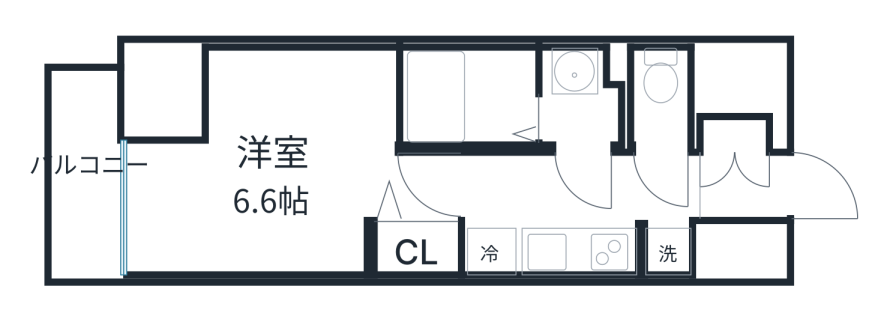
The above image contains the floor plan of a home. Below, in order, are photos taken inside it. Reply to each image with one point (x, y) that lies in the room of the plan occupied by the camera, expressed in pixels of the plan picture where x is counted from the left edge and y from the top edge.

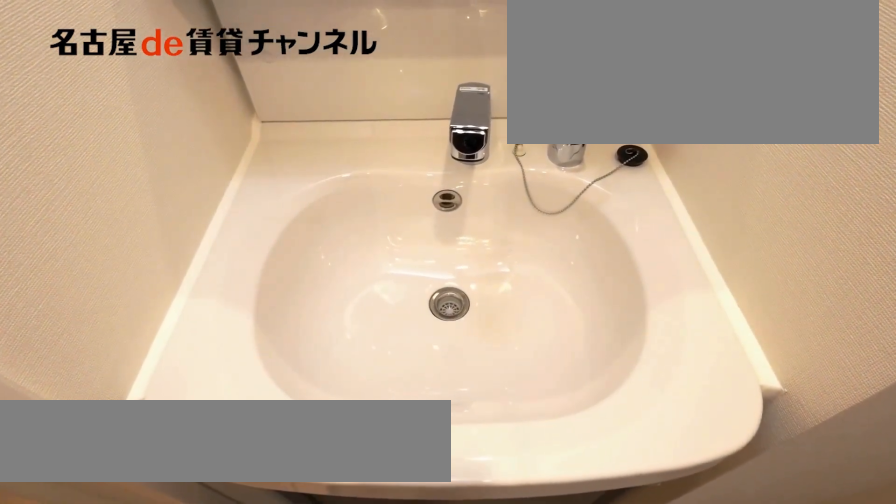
(583, 98)
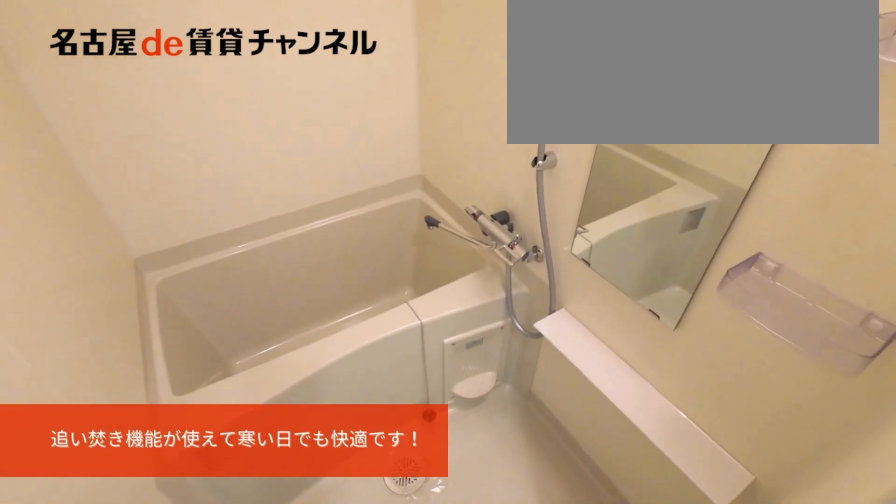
(469, 97)
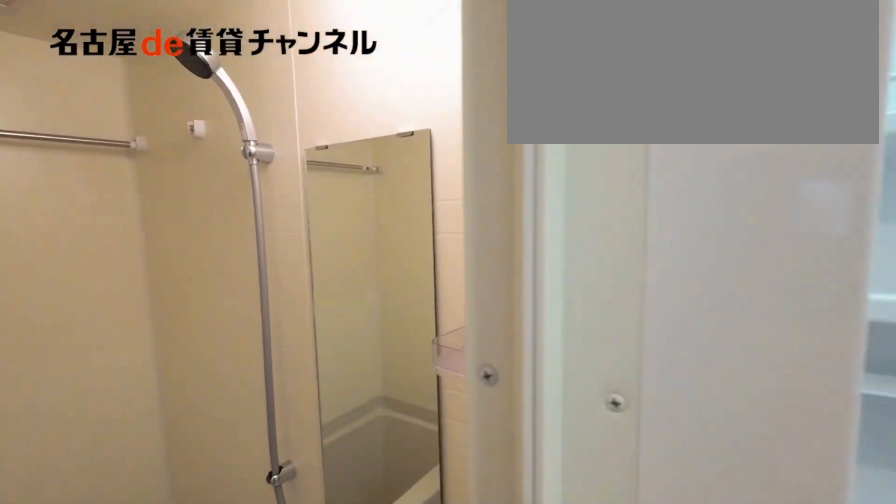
(469, 97)
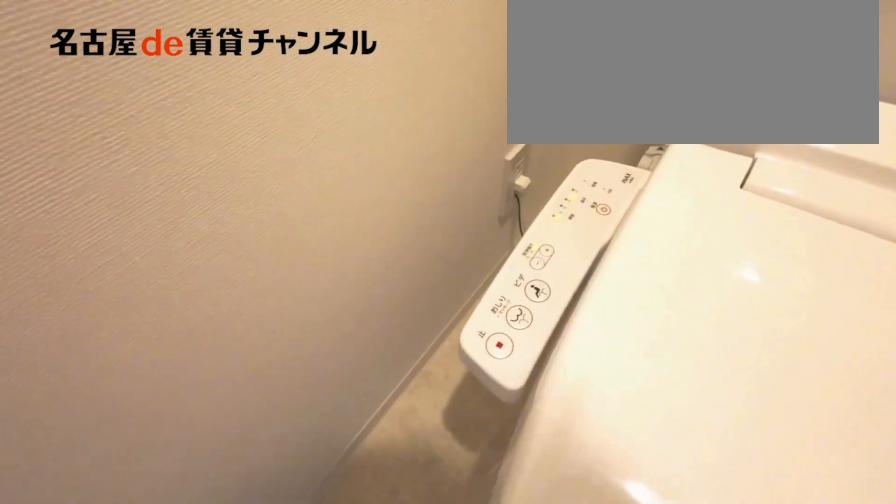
(657, 97)
